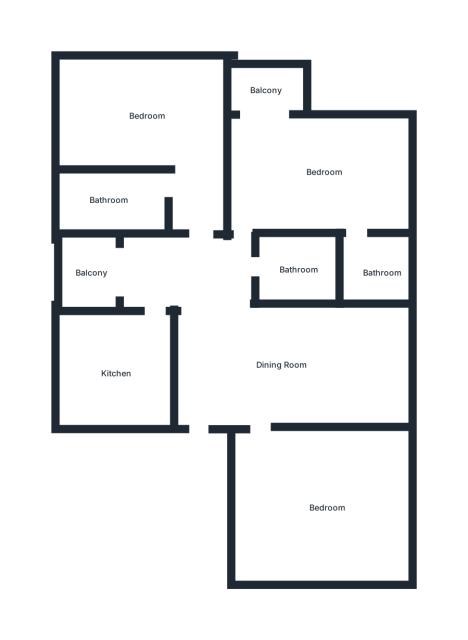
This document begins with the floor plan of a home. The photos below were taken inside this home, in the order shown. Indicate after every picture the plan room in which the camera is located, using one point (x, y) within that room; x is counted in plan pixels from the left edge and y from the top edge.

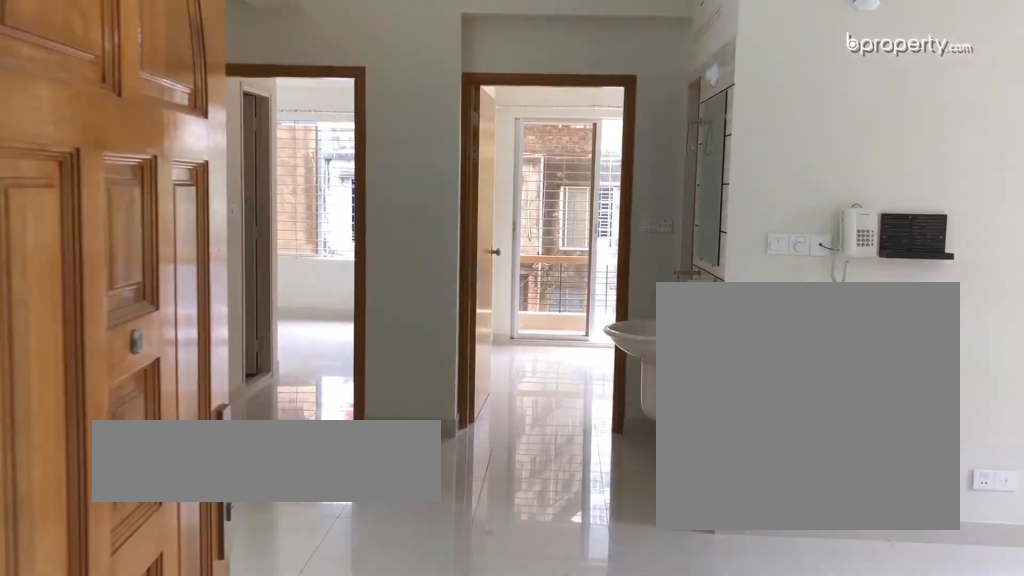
(283, 362)
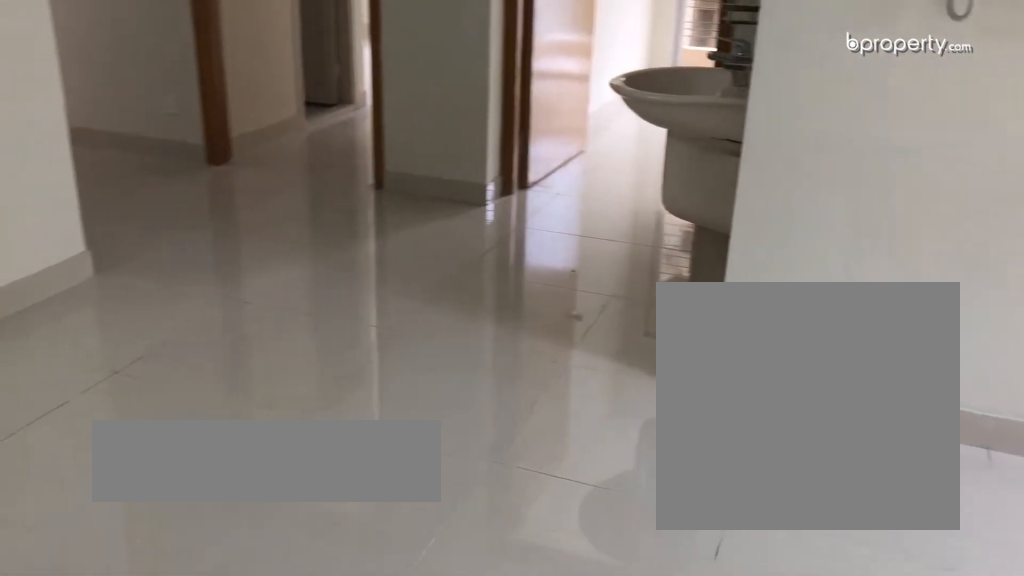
(283, 362)
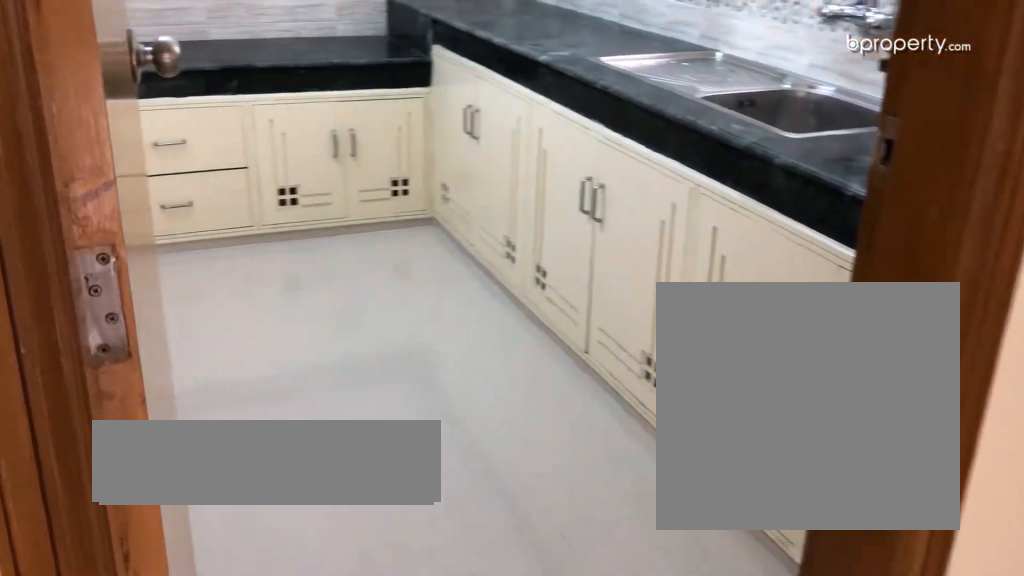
(115, 374)
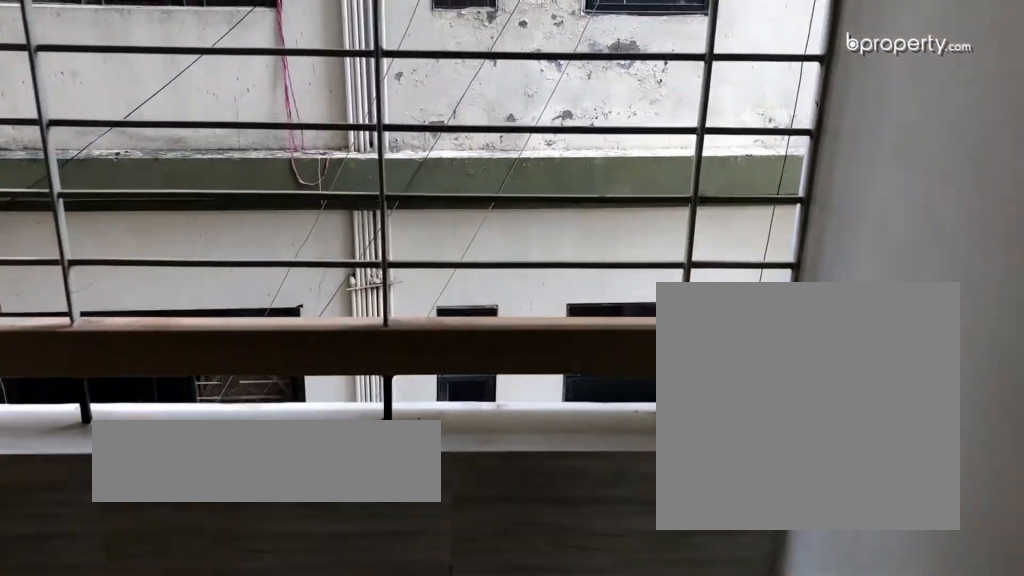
(93, 274)
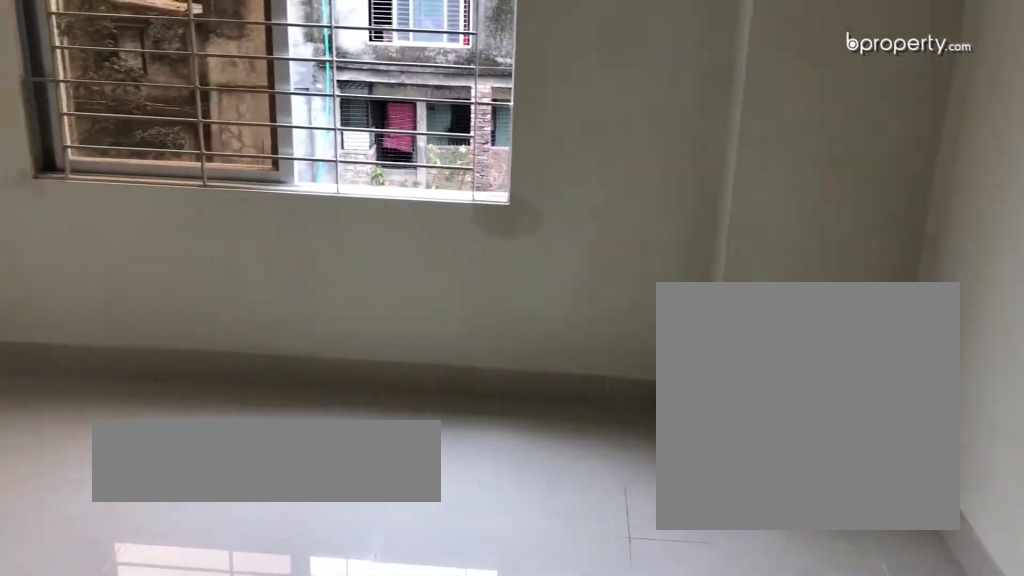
(148, 116)
